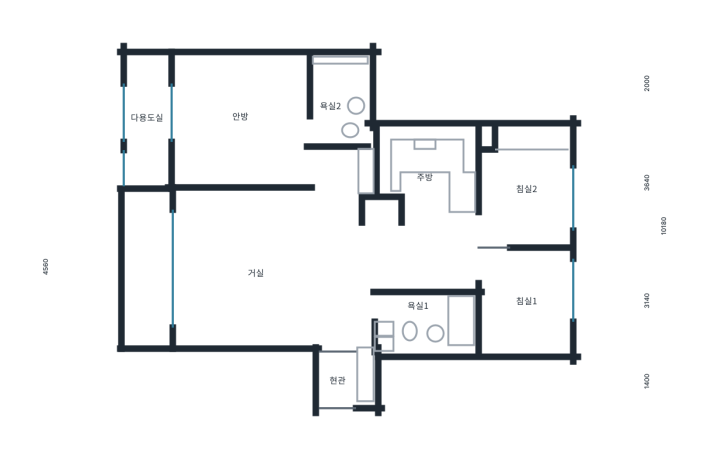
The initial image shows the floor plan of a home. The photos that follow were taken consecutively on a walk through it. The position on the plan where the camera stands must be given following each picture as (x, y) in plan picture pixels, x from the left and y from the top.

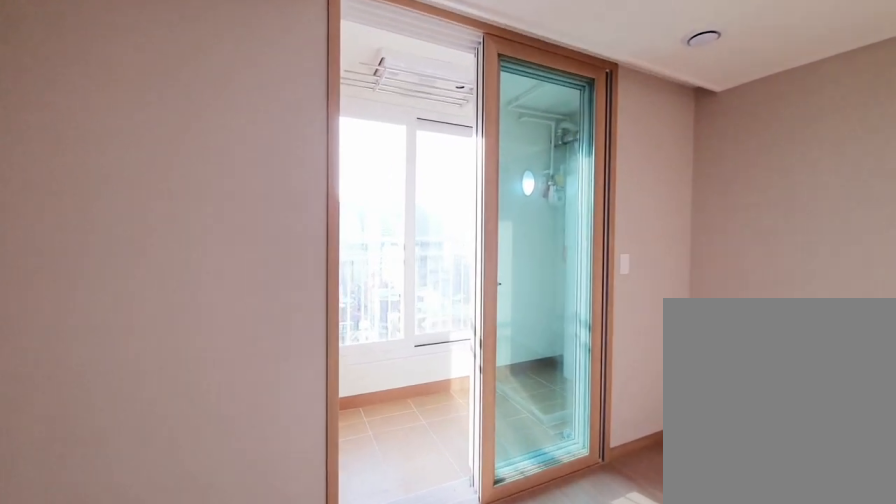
(255, 142)
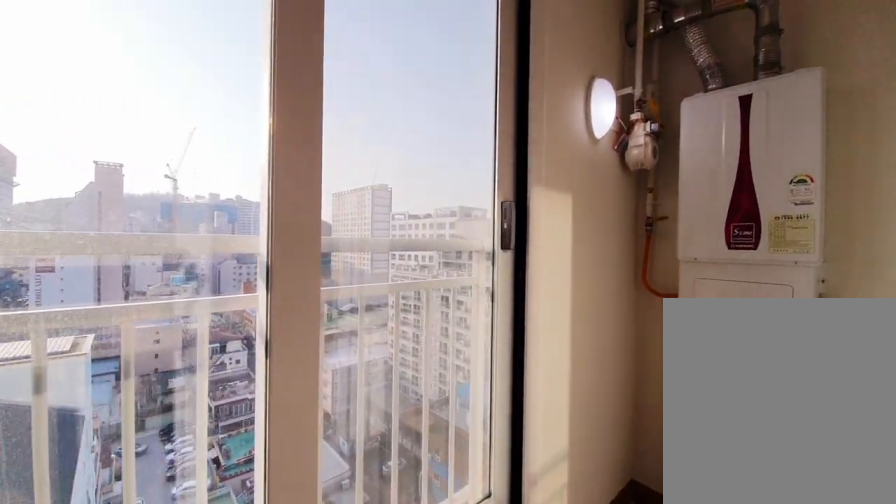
(165, 135)
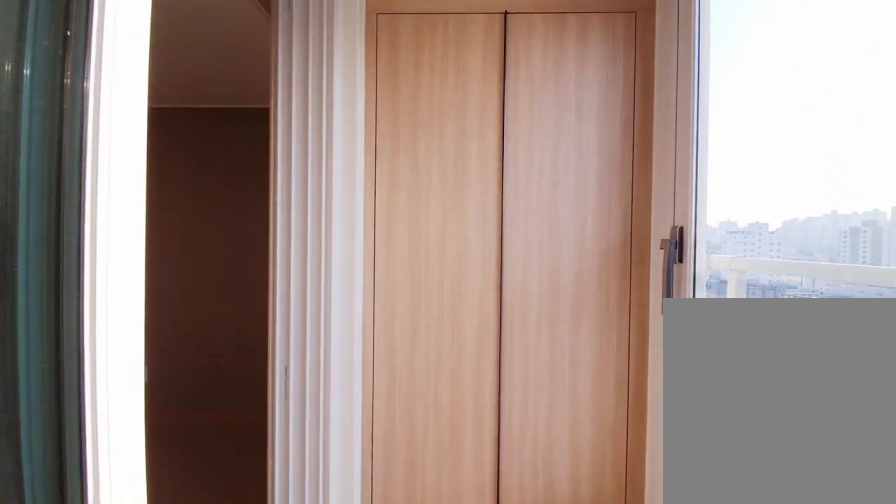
(165, 137)
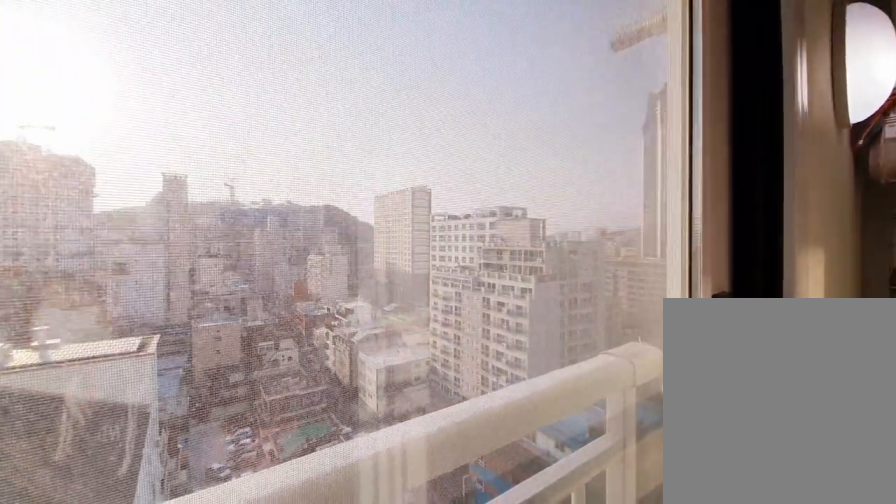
(165, 137)
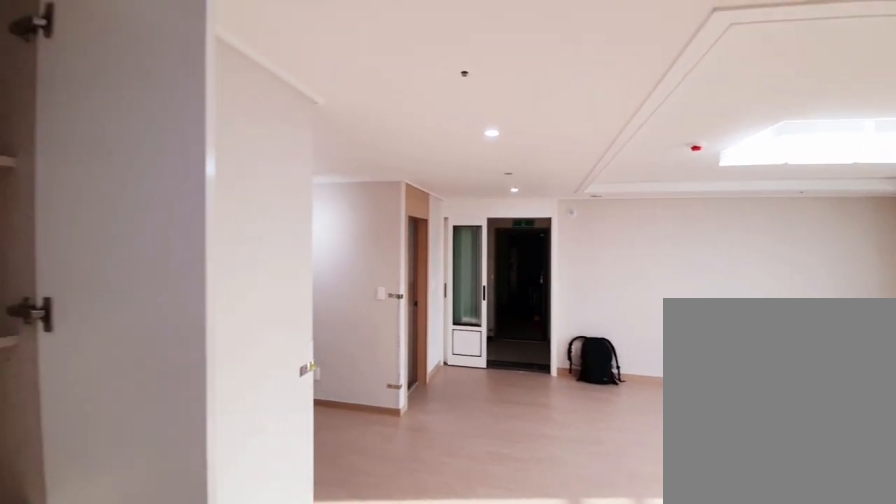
(331, 182)
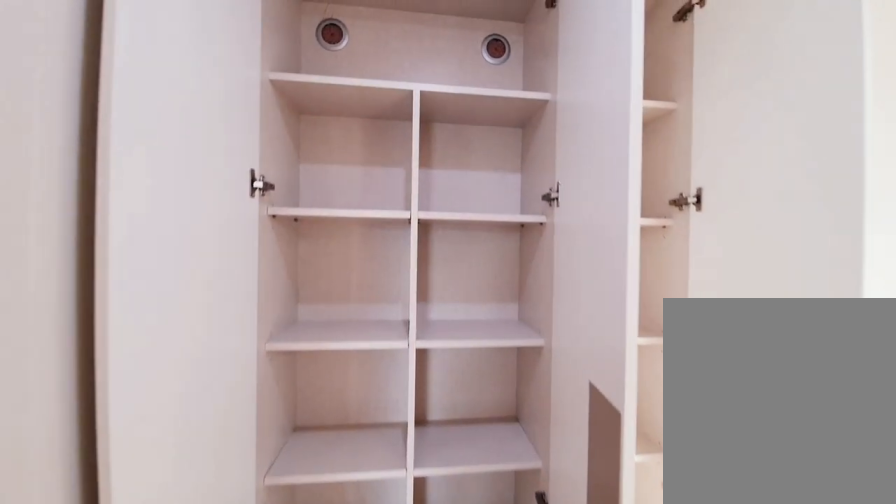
(334, 182)
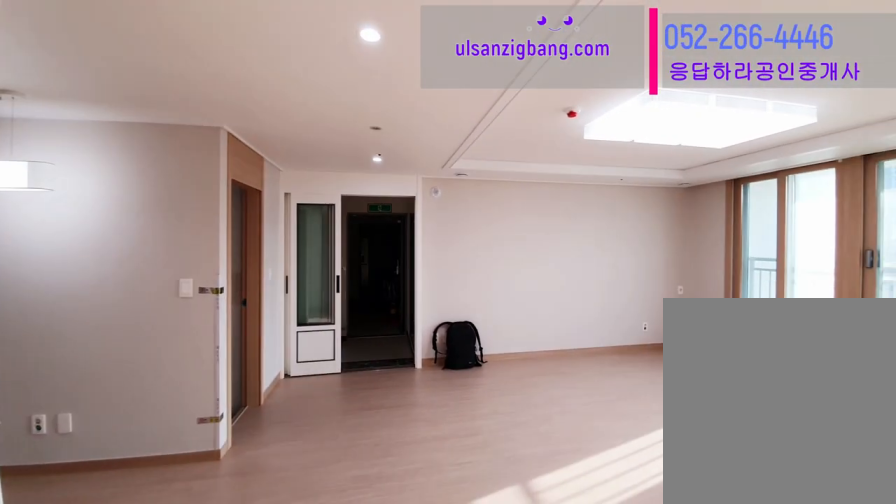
(332, 182)
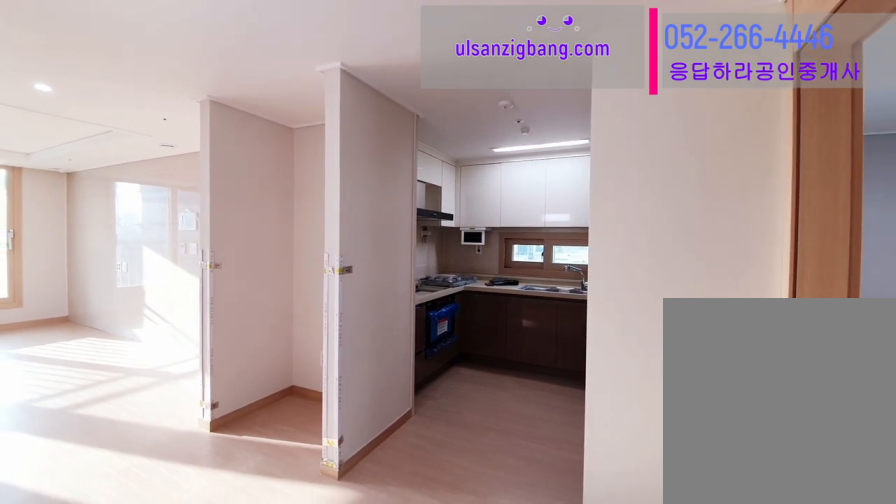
(450, 243)
